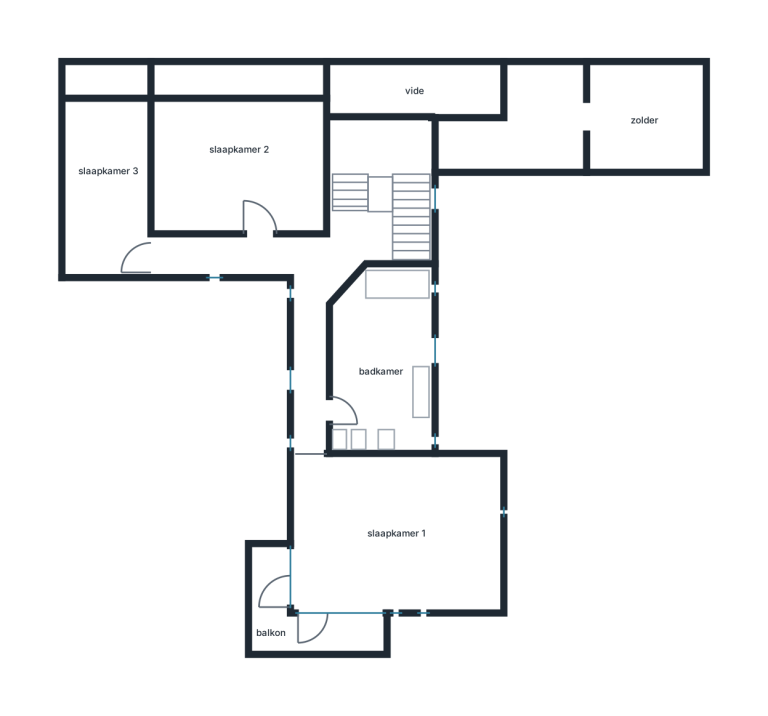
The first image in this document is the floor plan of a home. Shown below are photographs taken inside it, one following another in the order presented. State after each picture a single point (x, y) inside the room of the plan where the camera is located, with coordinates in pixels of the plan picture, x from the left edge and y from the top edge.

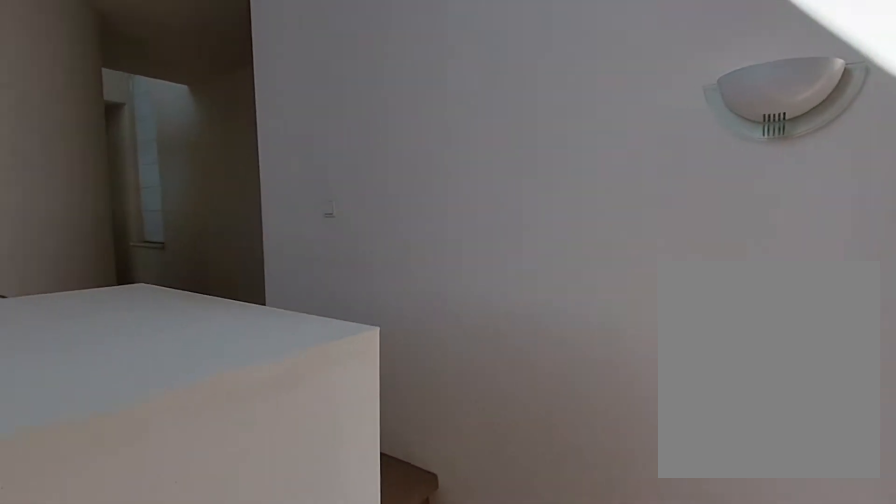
(320, 248)
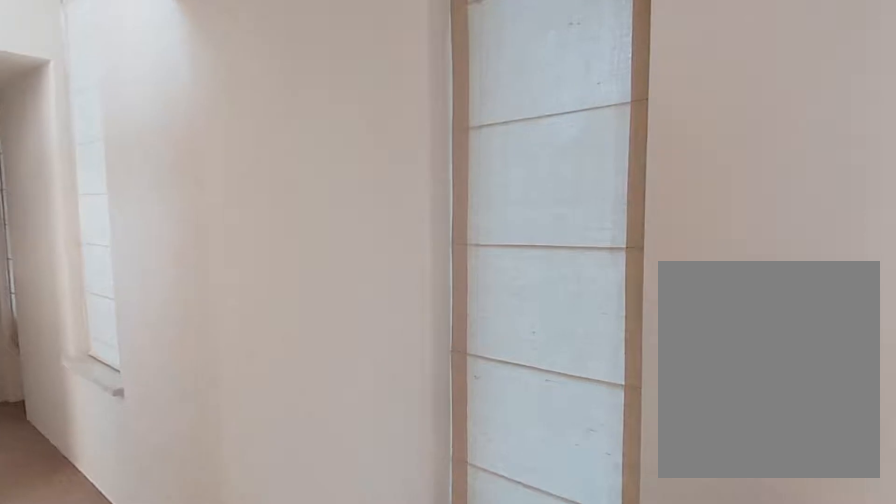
(320, 248)
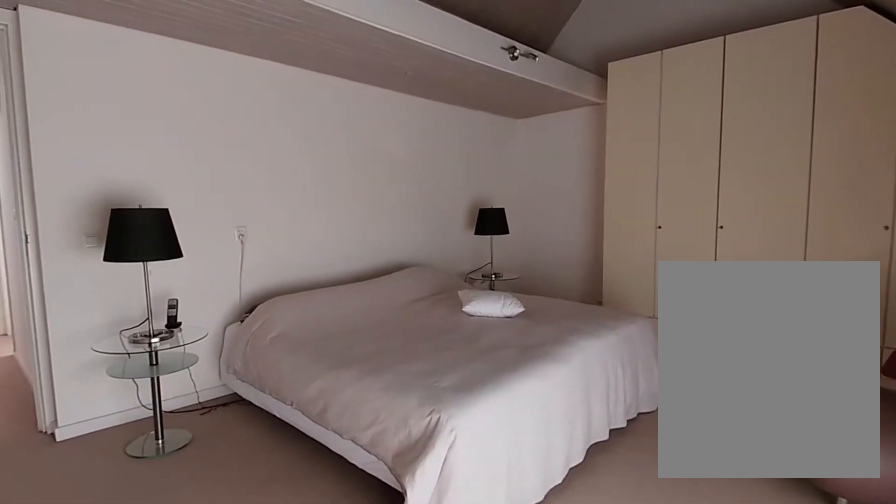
(396, 533)
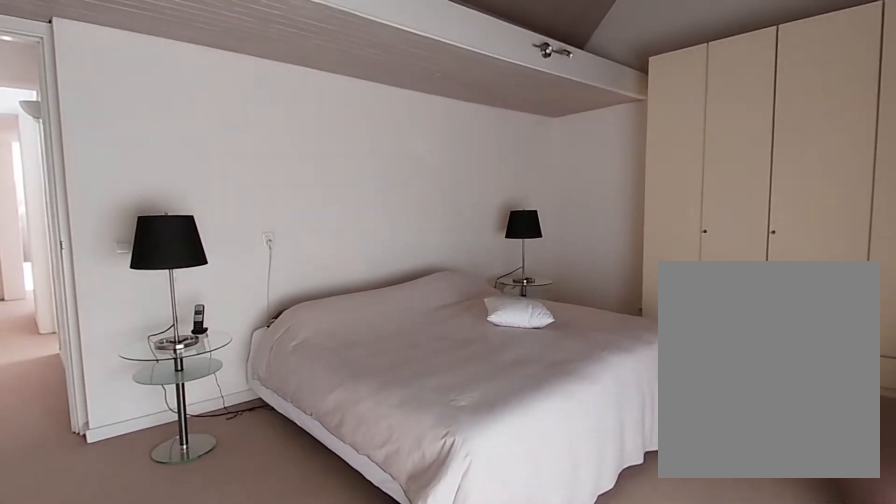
(396, 533)
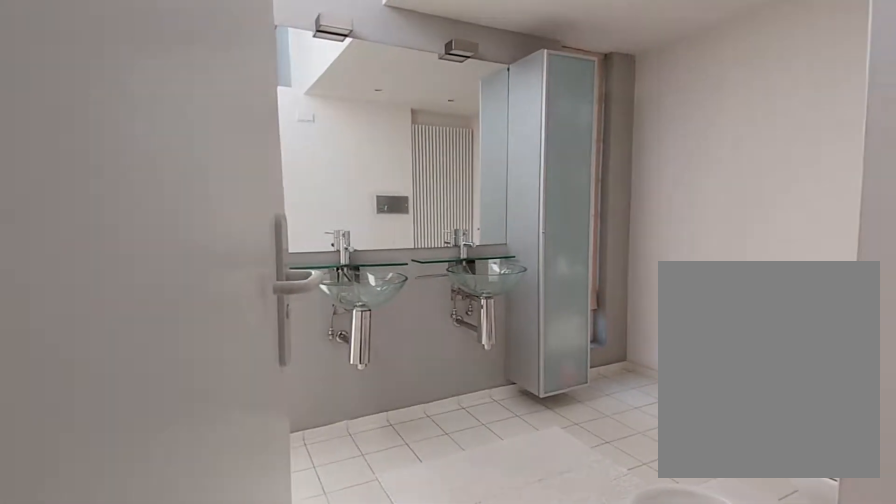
(382, 364)
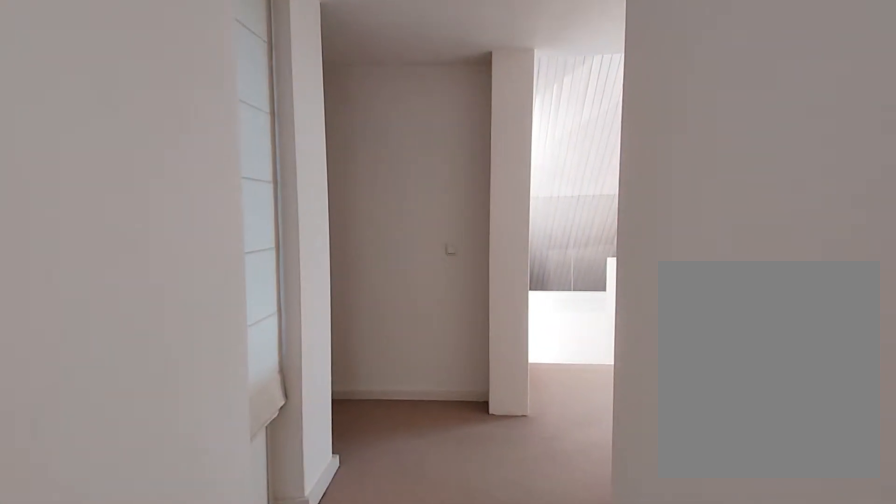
(320, 248)
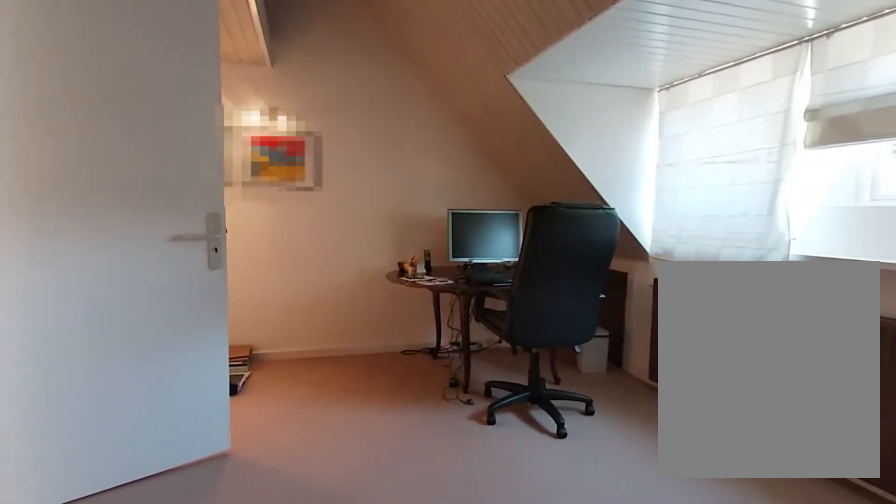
(236, 167)
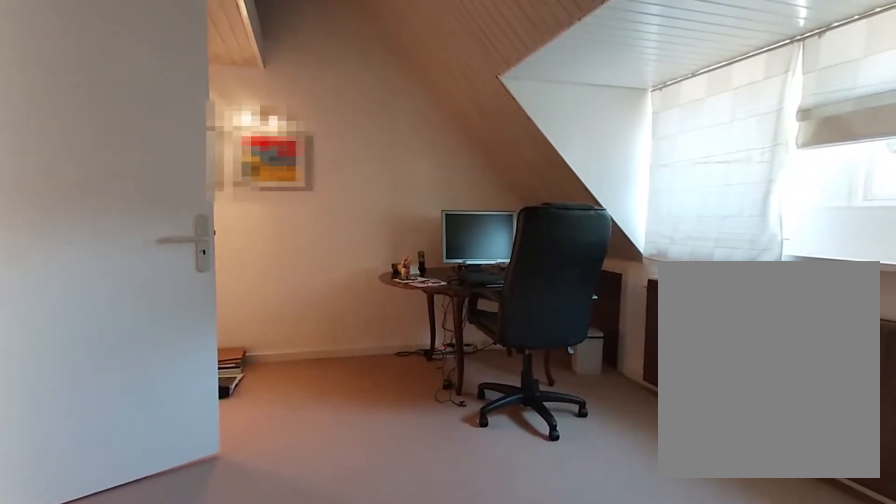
(236, 167)
